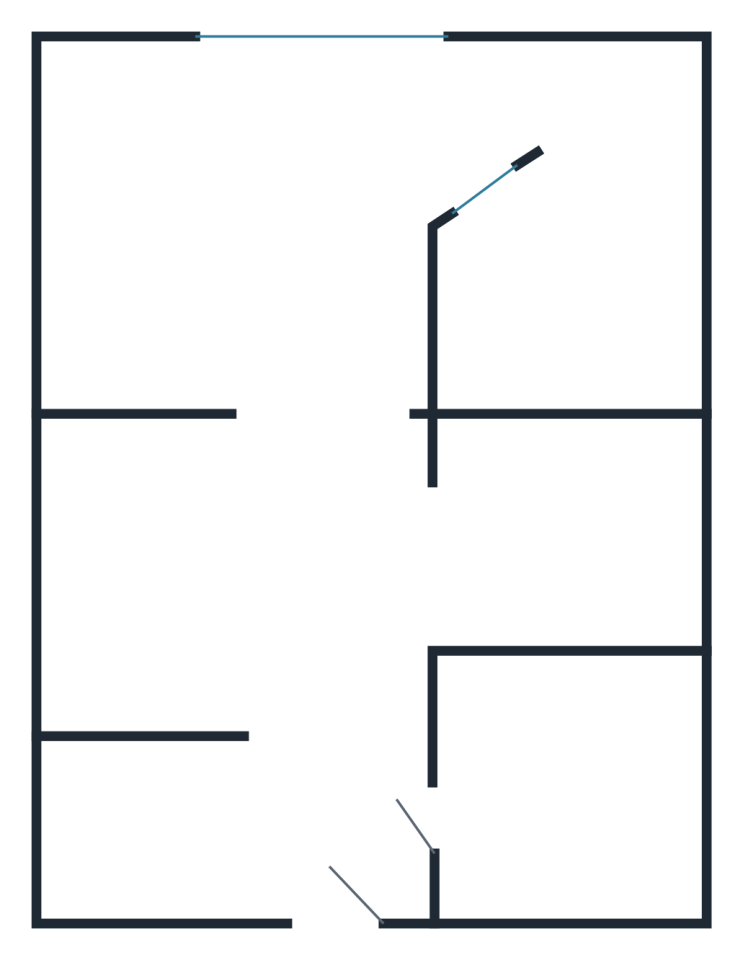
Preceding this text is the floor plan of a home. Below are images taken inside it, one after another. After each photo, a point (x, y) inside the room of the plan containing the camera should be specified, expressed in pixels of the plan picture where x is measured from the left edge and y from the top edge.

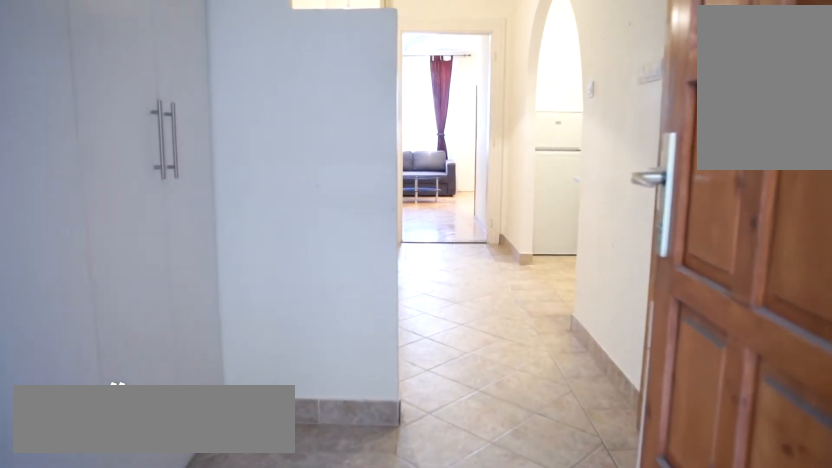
(288, 817)
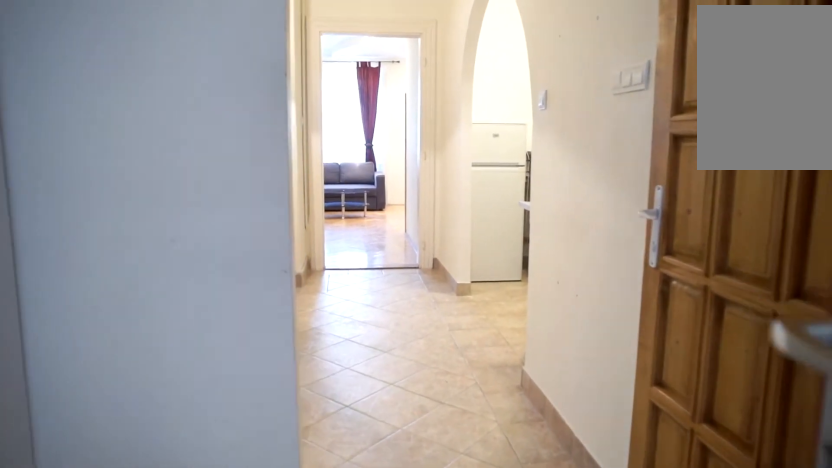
(288, 818)
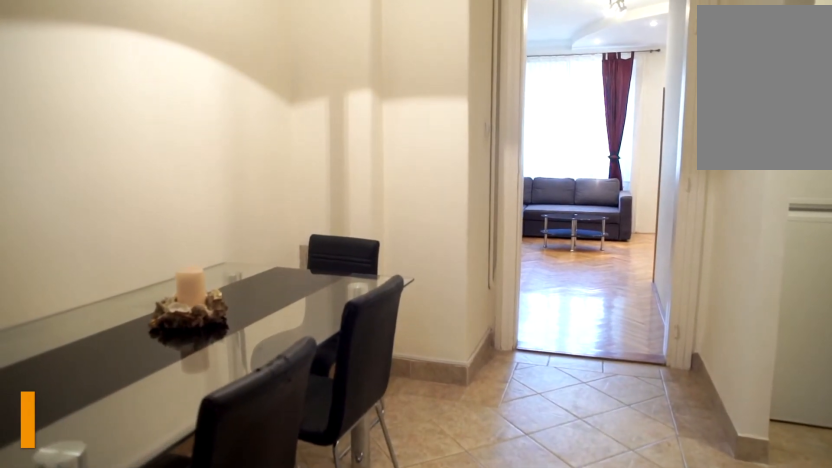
(263, 599)
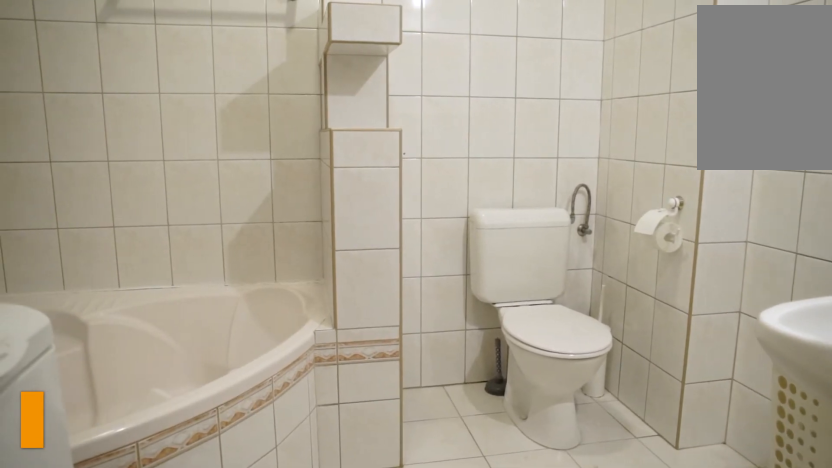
(541, 785)
